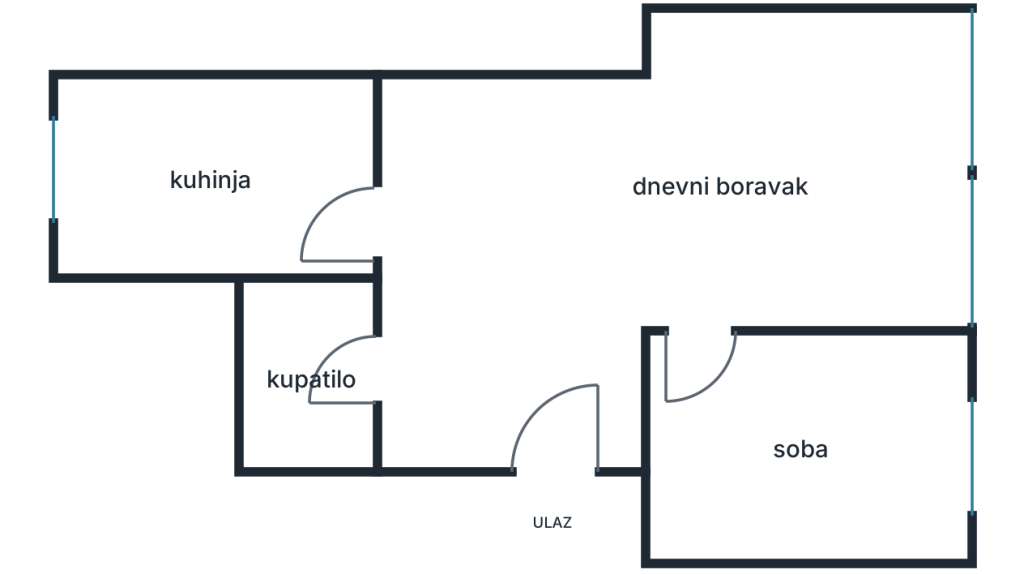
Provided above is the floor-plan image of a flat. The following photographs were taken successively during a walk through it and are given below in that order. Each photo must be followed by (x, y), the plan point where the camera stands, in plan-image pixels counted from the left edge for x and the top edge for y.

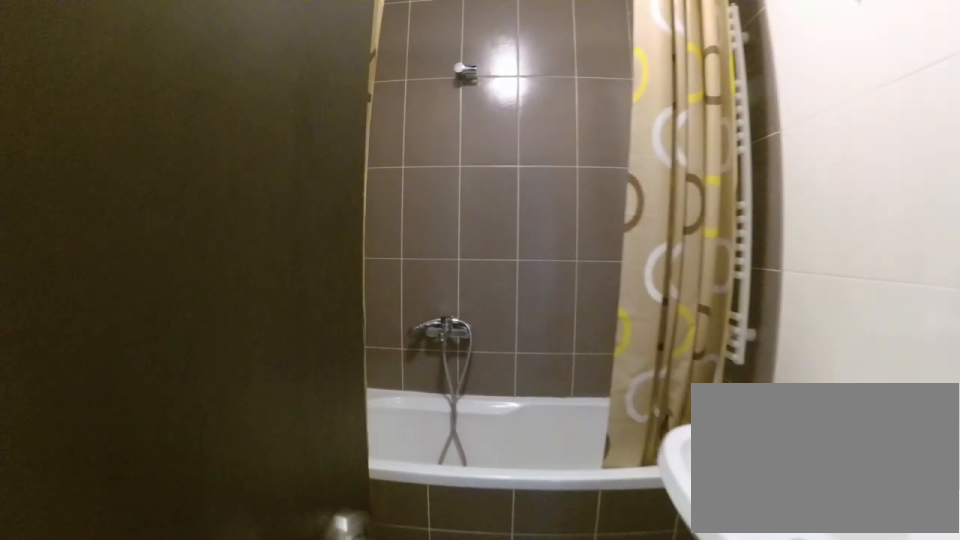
(380, 368)
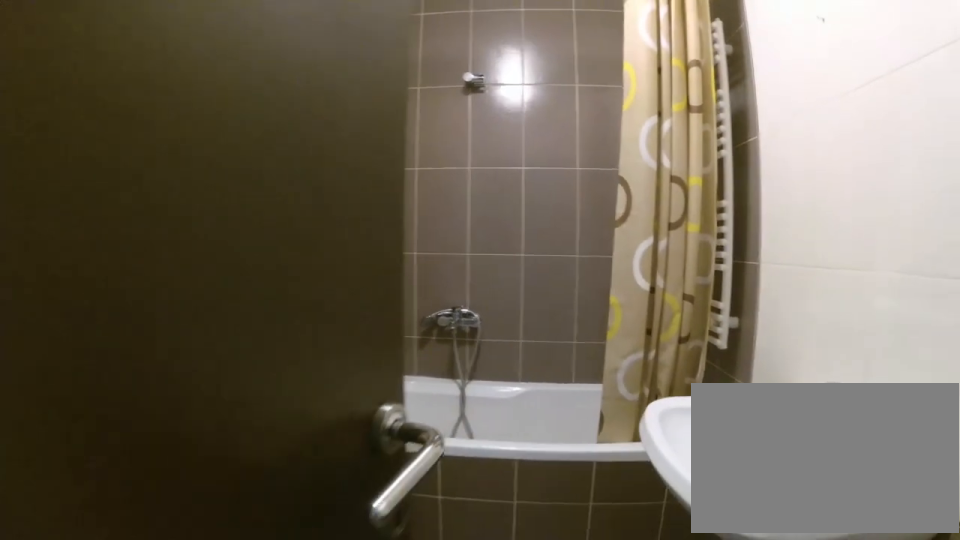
(395, 368)
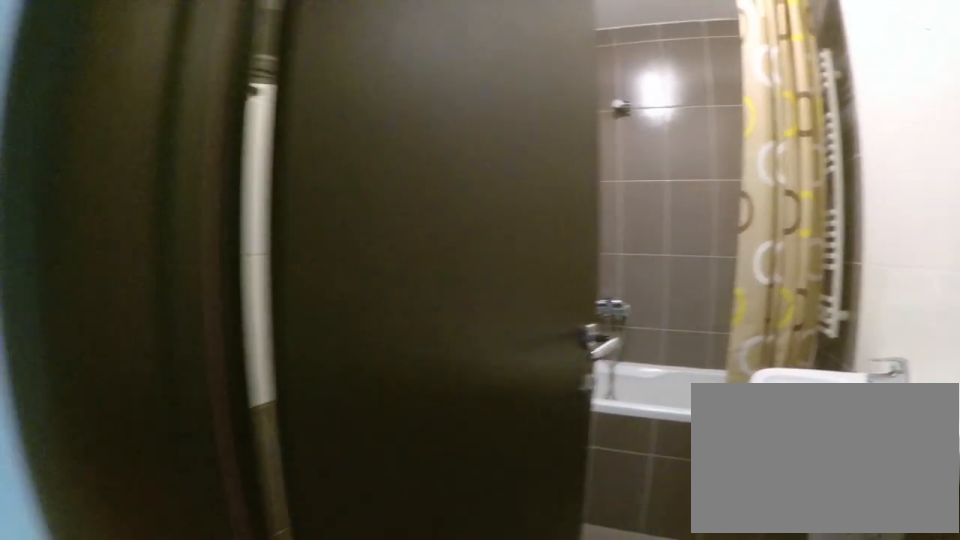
(441, 369)
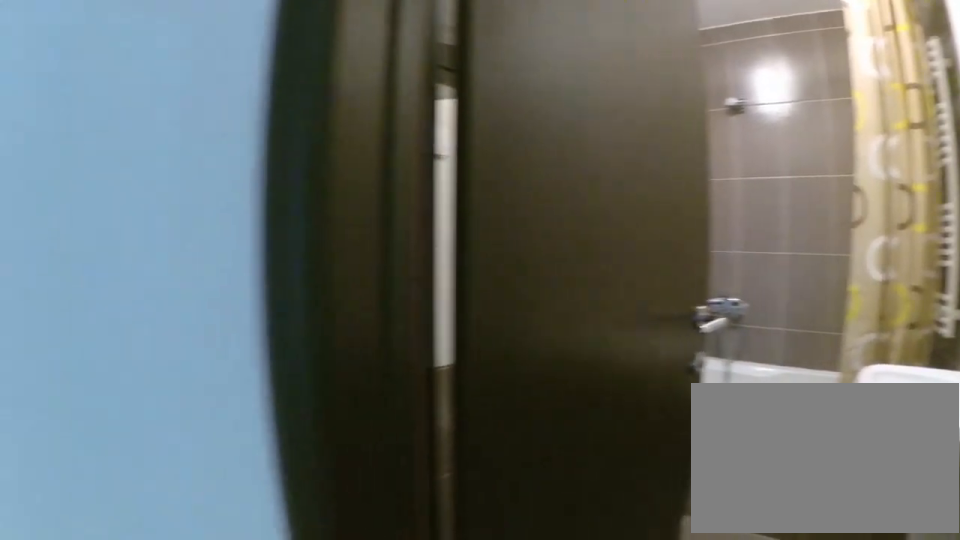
(454, 363)
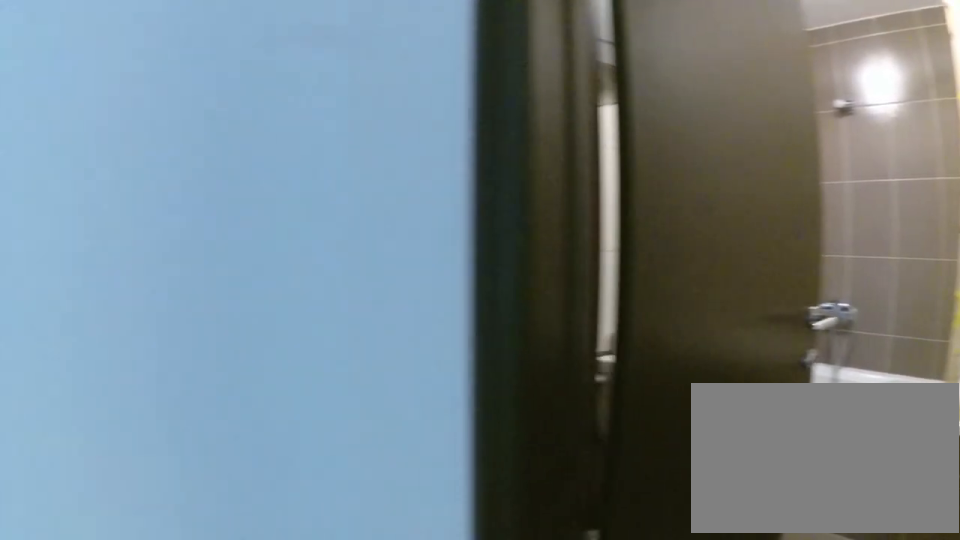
(463, 358)
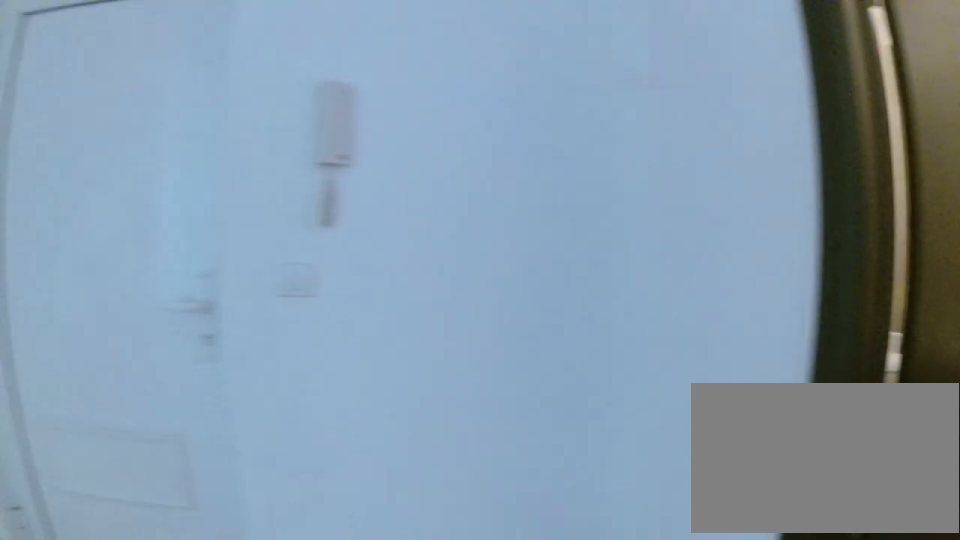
(473, 357)
